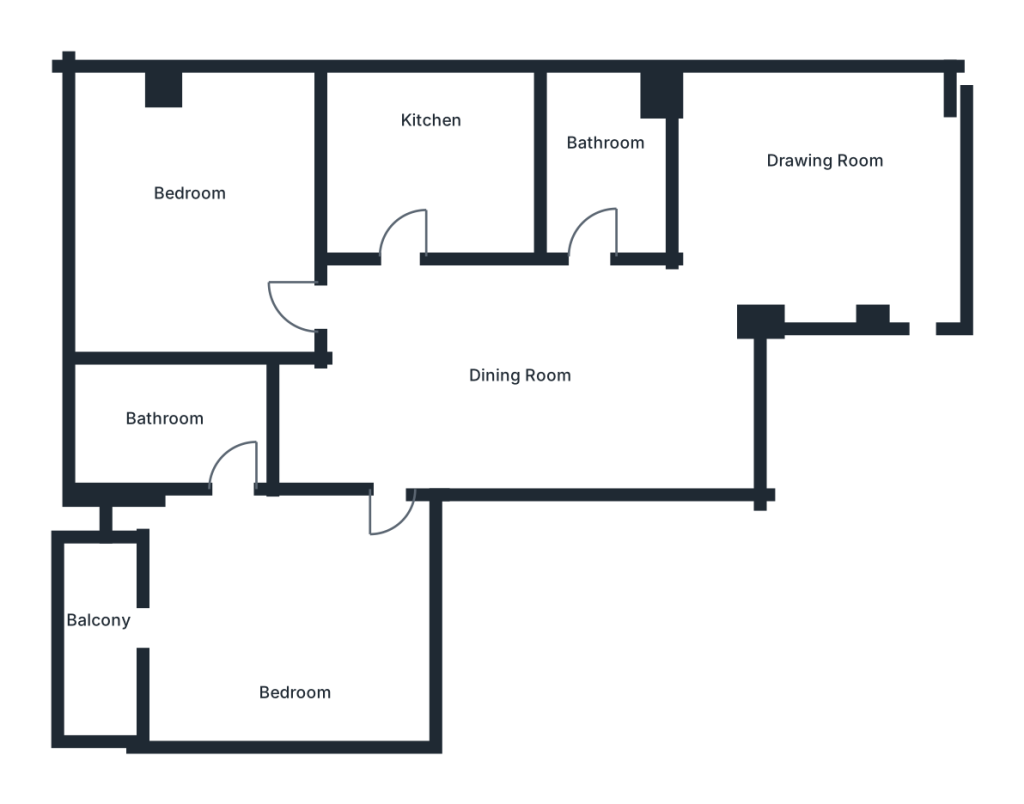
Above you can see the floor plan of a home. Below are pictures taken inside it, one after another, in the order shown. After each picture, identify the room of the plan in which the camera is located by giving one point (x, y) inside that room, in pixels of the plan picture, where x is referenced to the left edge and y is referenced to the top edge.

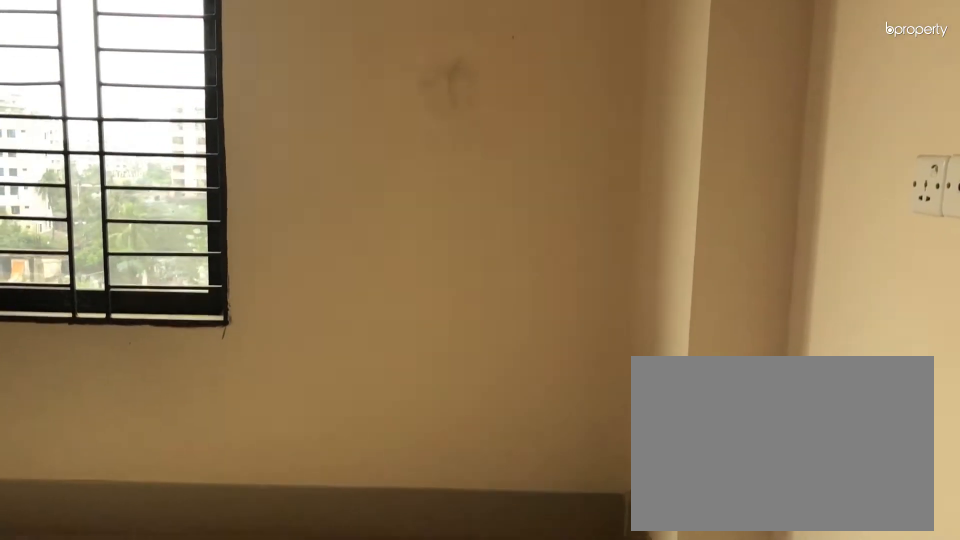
(817, 200)
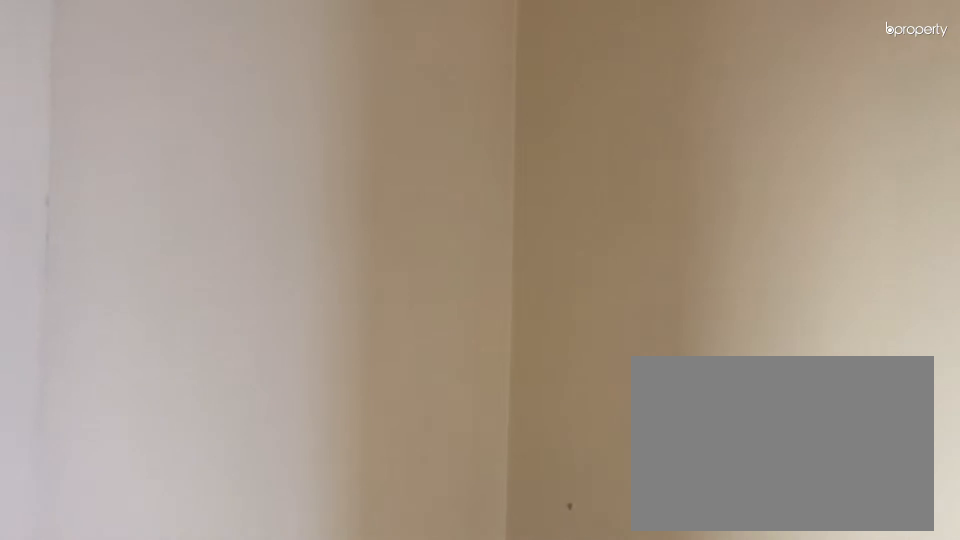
(523, 360)
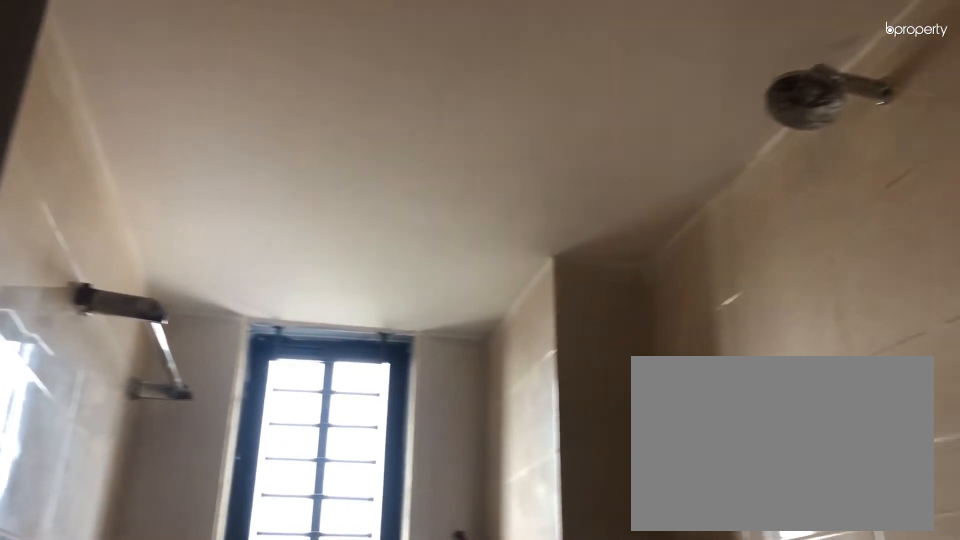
(616, 143)
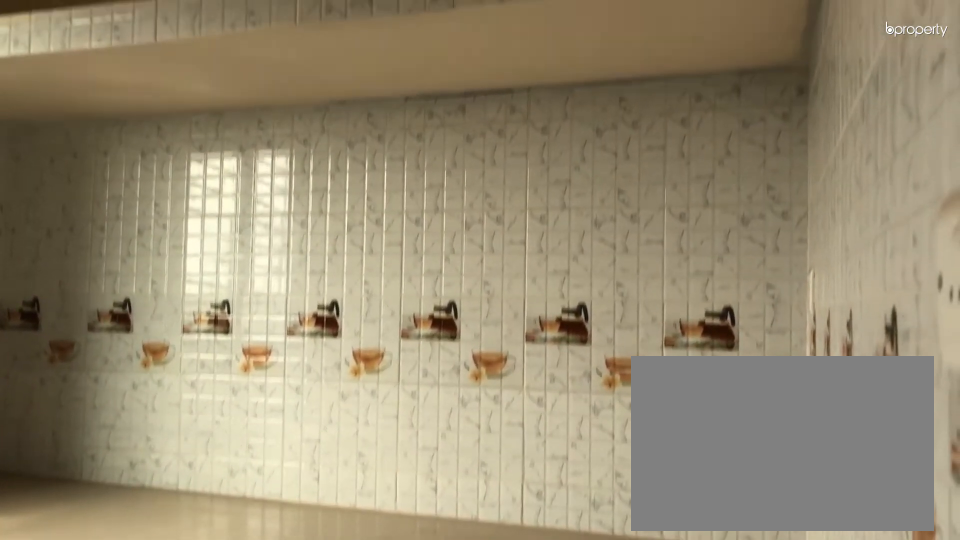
(436, 159)
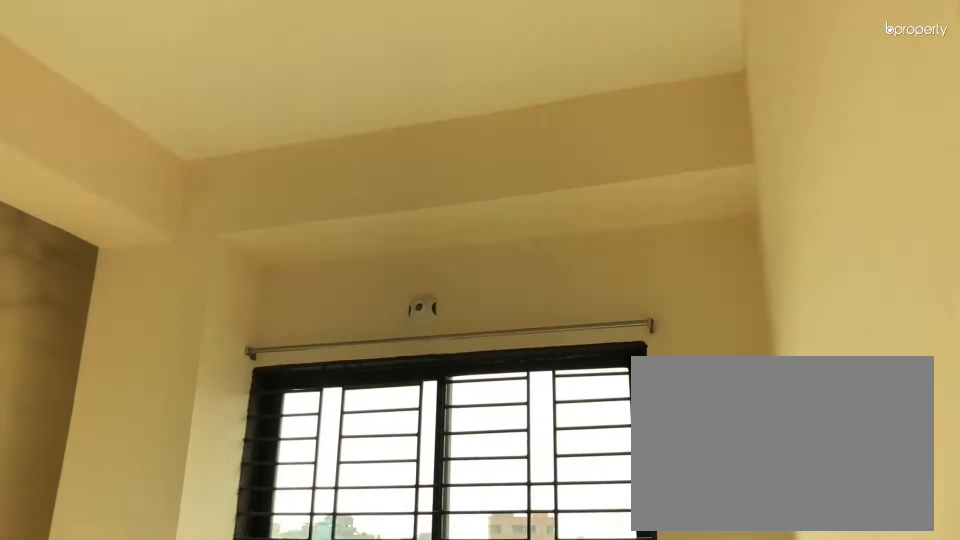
(199, 216)
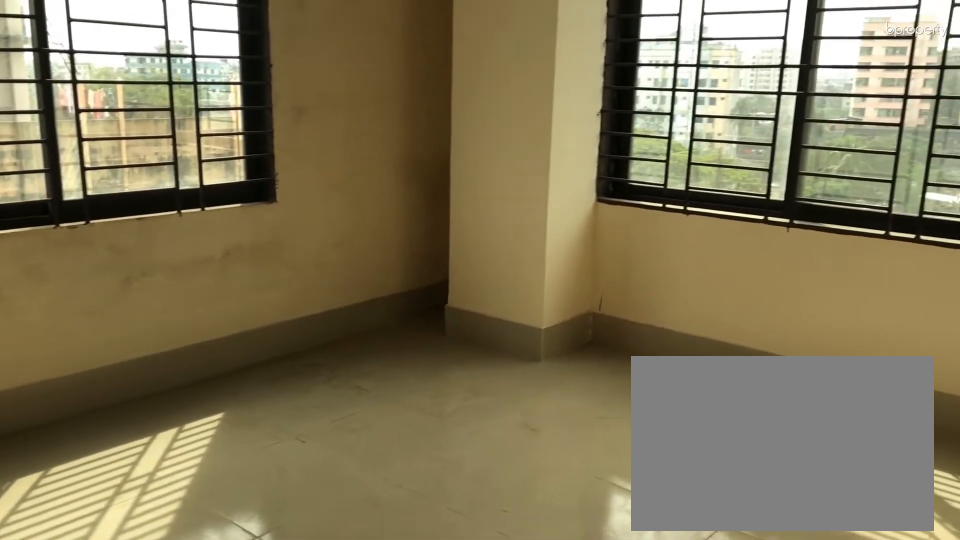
(199, 216)
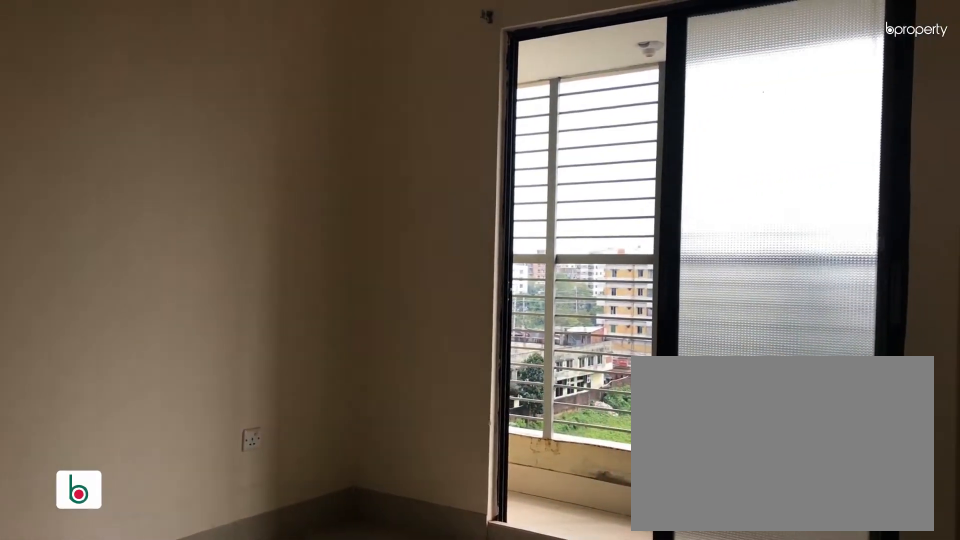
(291, 623)
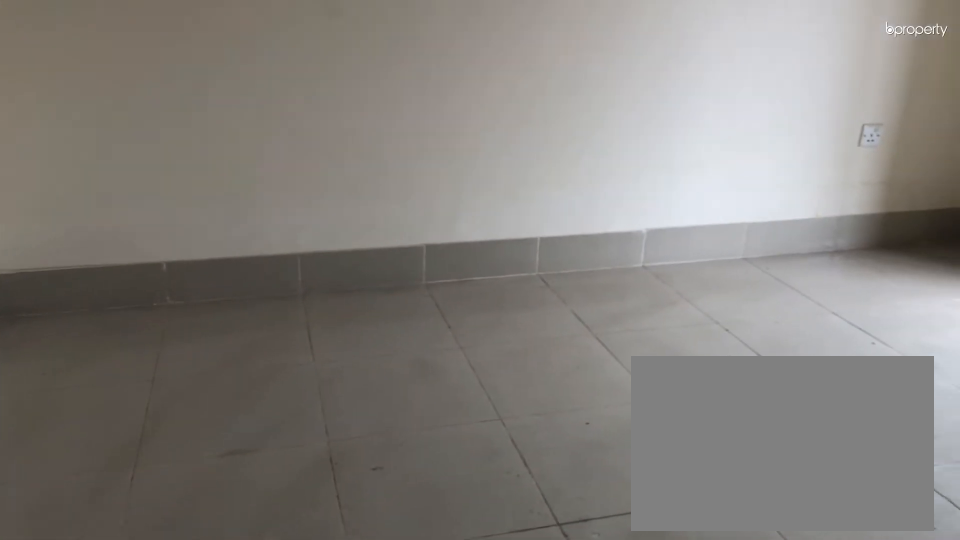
(291, 623)
